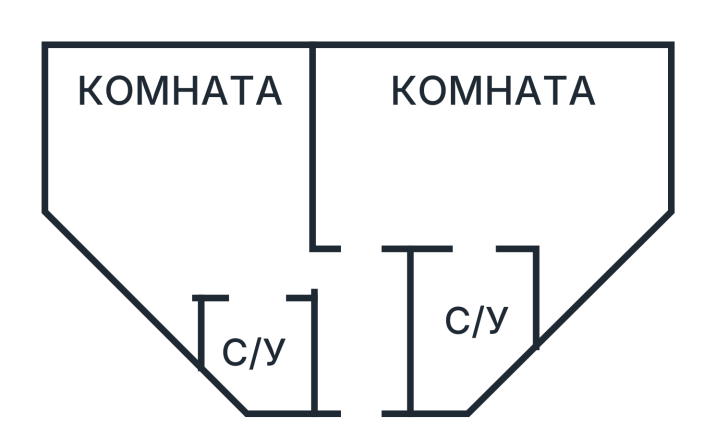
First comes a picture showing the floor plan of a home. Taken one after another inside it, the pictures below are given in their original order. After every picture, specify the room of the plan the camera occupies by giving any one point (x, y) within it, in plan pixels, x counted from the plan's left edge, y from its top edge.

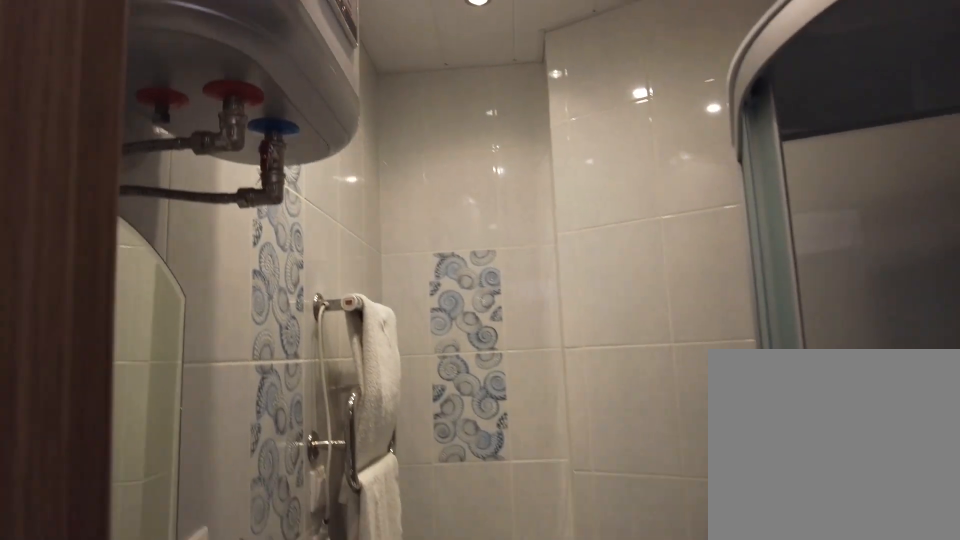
(271, 337)
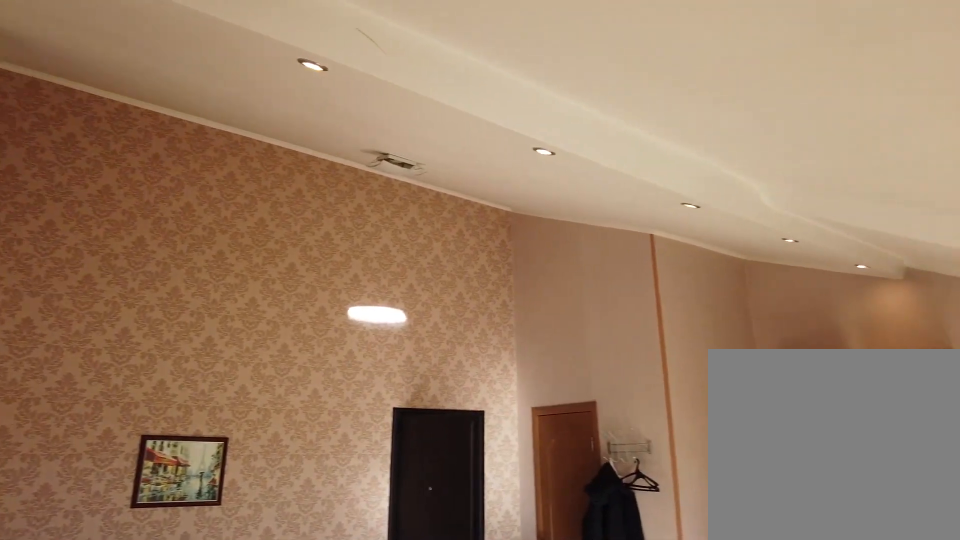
(261, 115)
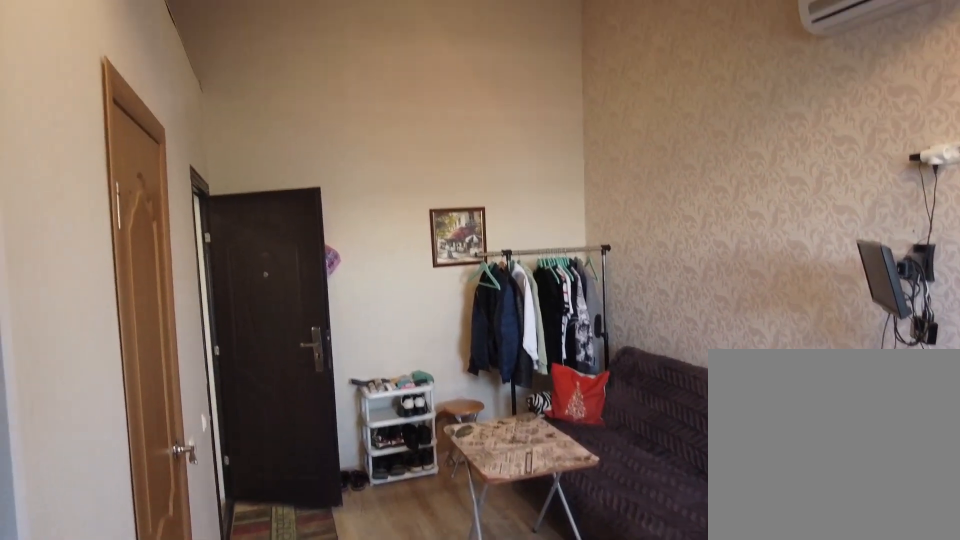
(395, 213)
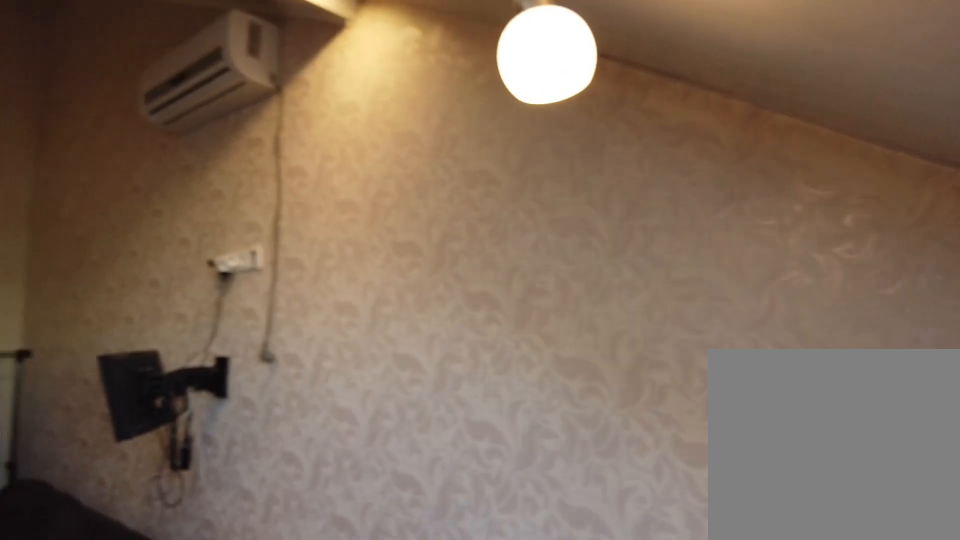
(636, 184)
